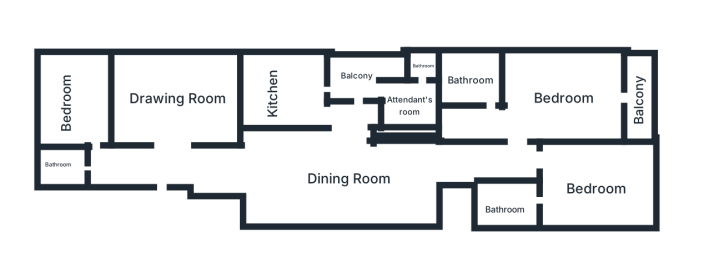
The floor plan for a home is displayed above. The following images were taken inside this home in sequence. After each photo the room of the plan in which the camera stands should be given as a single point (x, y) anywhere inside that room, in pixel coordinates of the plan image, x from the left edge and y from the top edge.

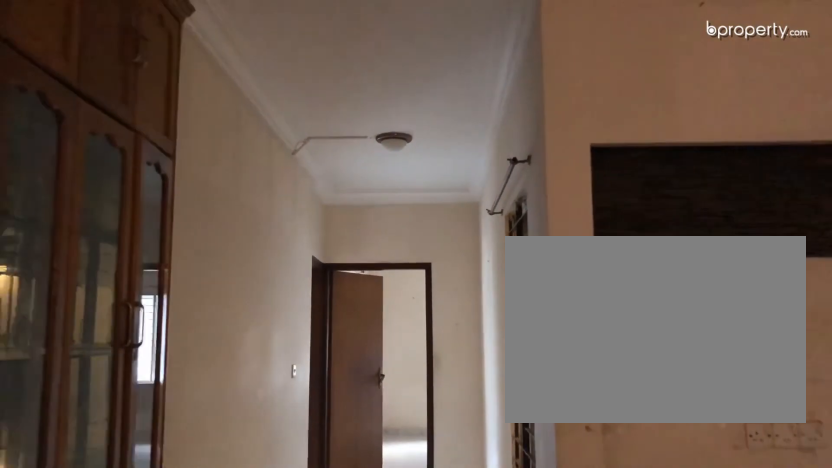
(394, 162)
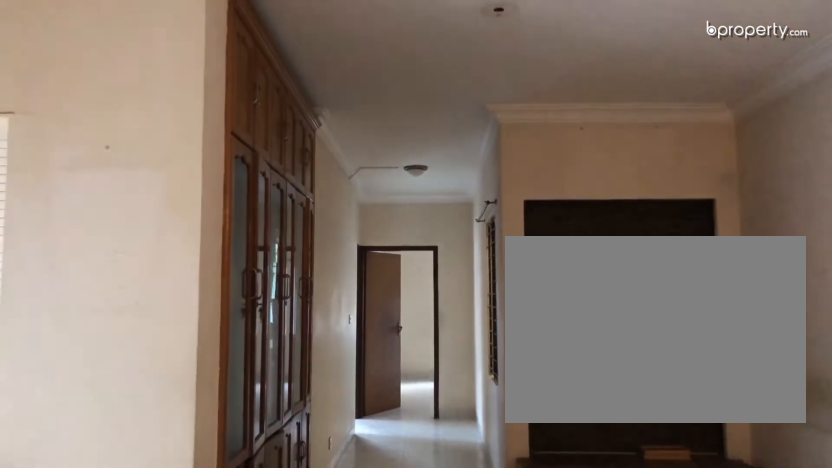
(295, 162)
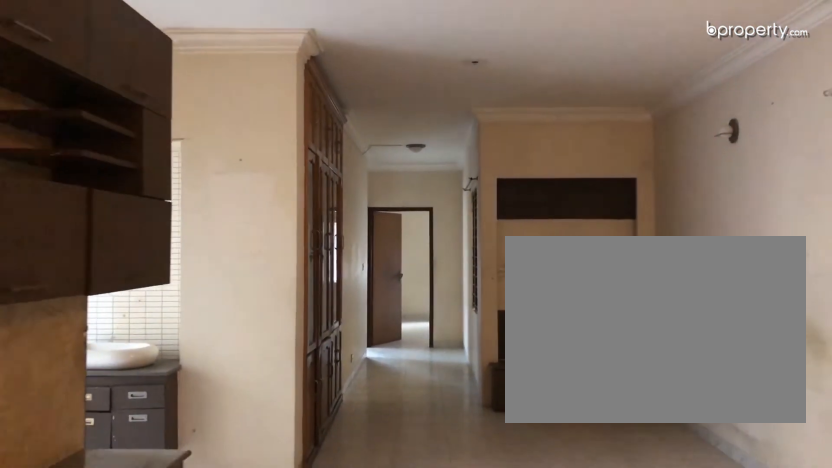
(295, 162)
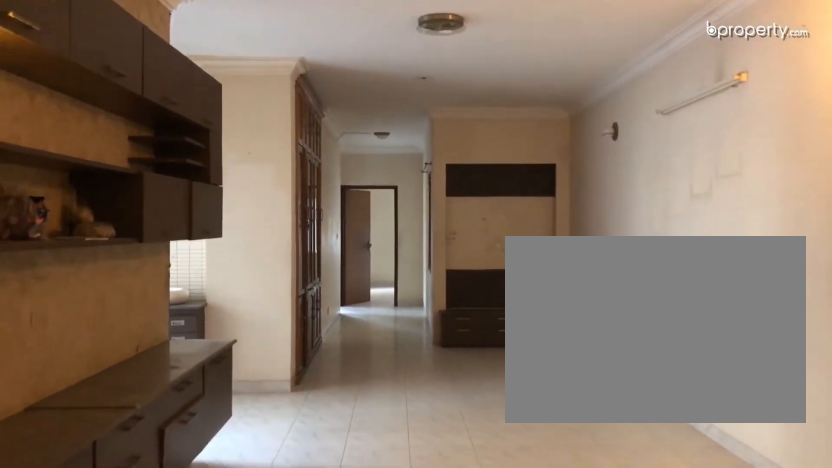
(182, 159)
